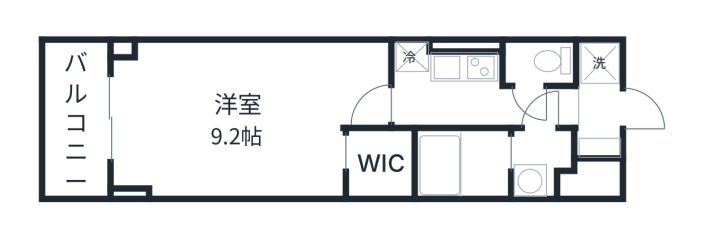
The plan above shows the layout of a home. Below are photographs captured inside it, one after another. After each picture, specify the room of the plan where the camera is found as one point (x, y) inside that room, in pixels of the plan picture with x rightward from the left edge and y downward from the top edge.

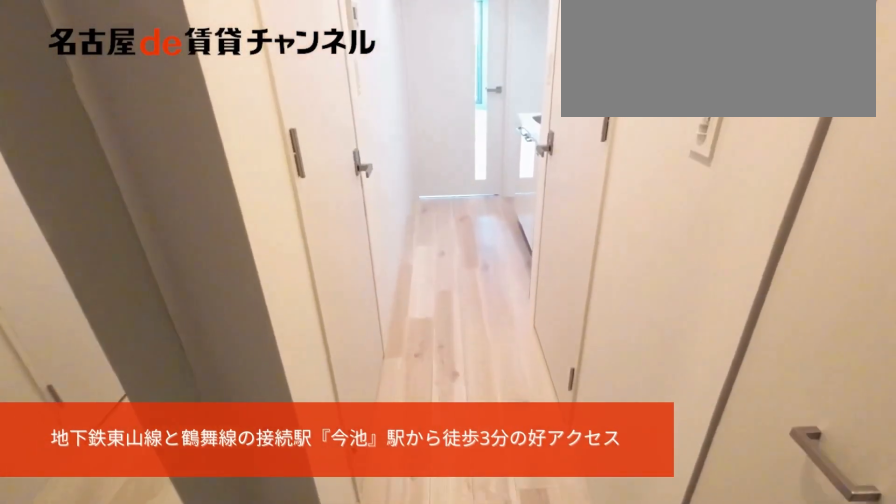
(599, 113)
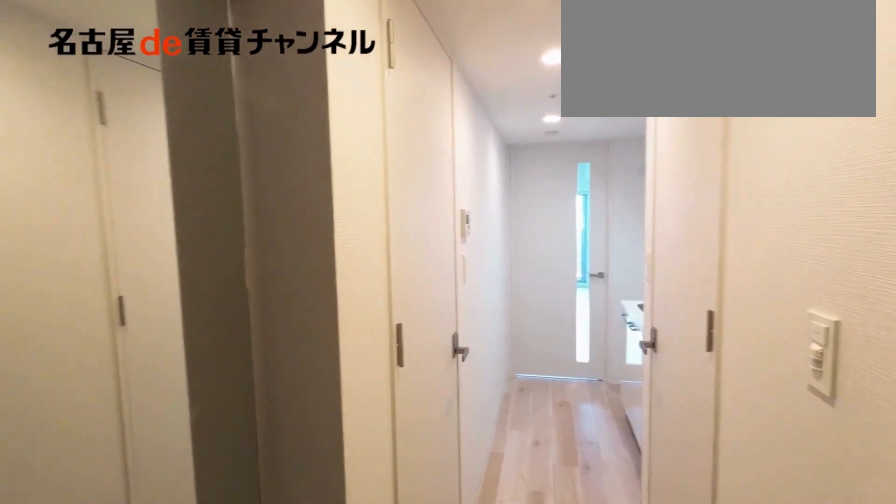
(599, 113)
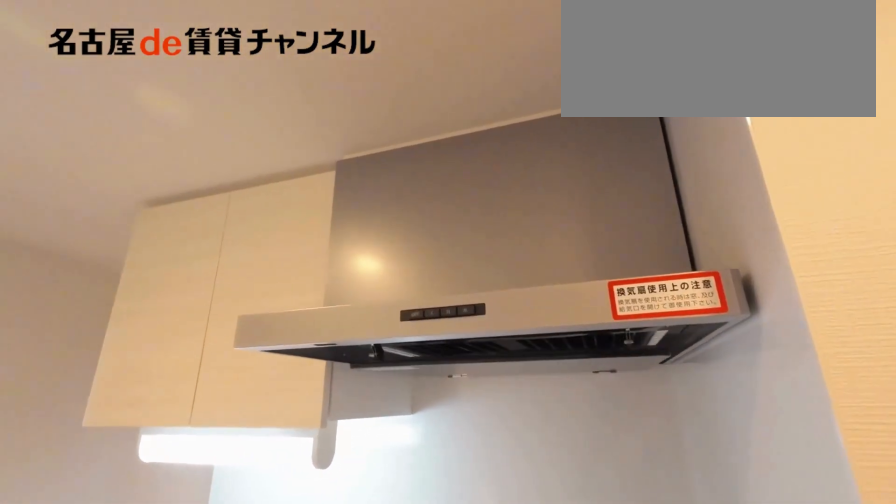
(463, 67)
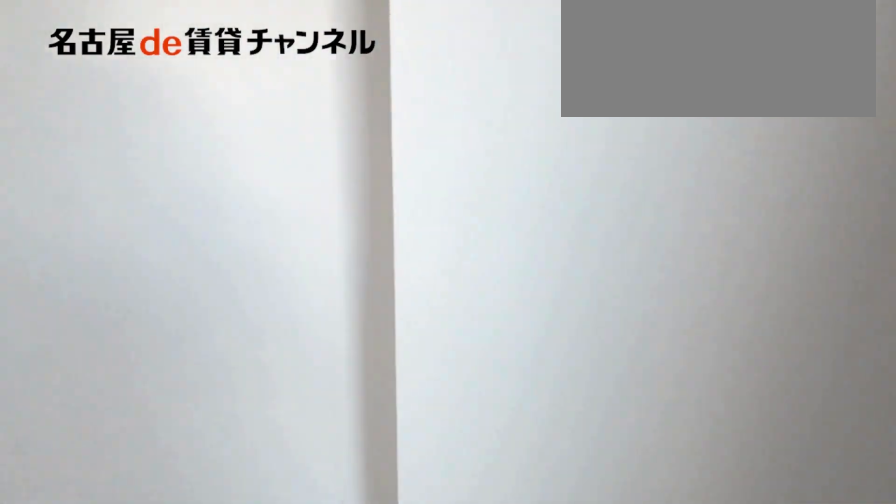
(243, 116)
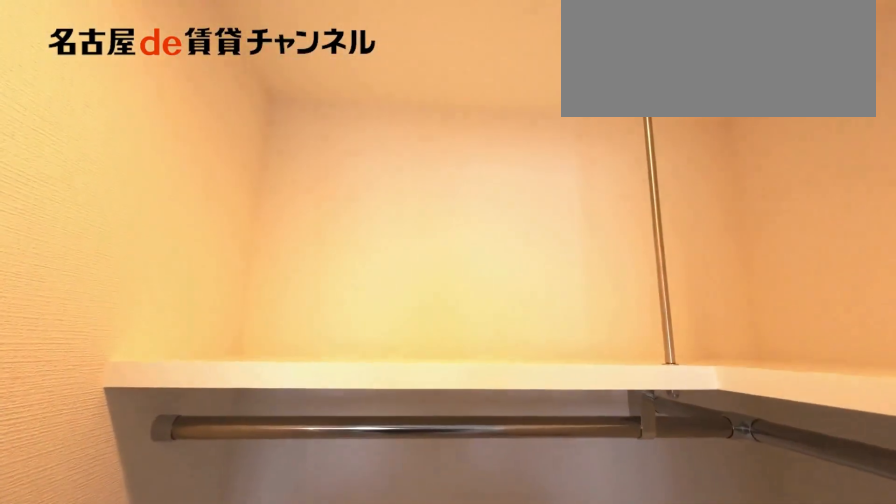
(380, 165)
